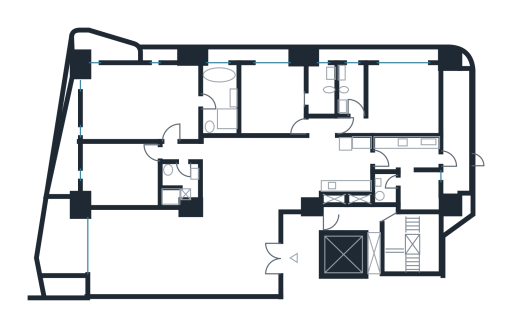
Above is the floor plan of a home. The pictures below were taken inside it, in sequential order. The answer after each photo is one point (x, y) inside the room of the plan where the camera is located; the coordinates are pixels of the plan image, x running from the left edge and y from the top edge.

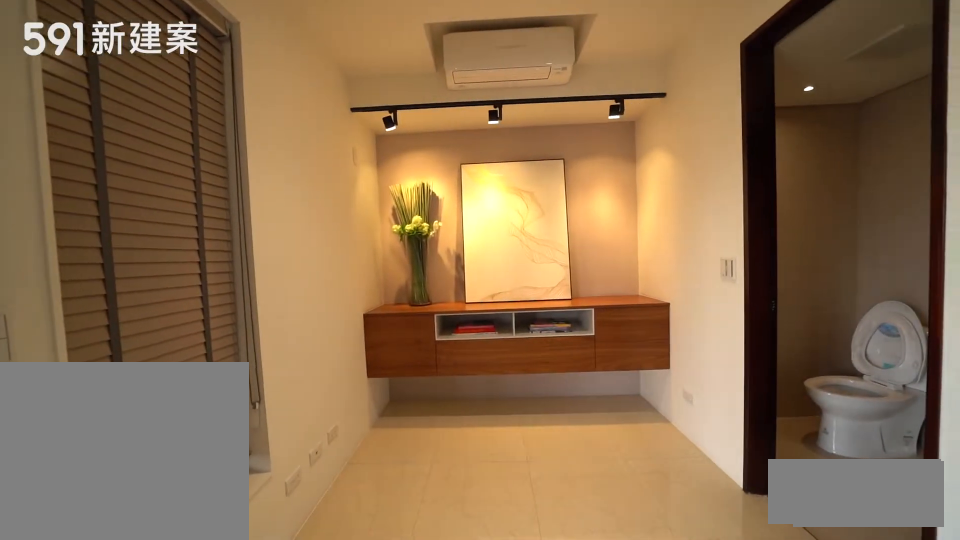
(422, 194)
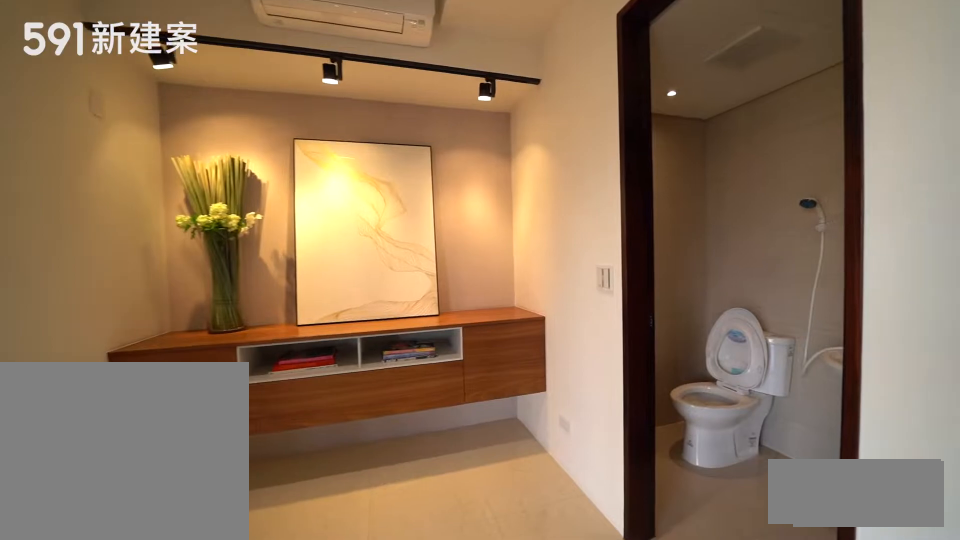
(422, 194)
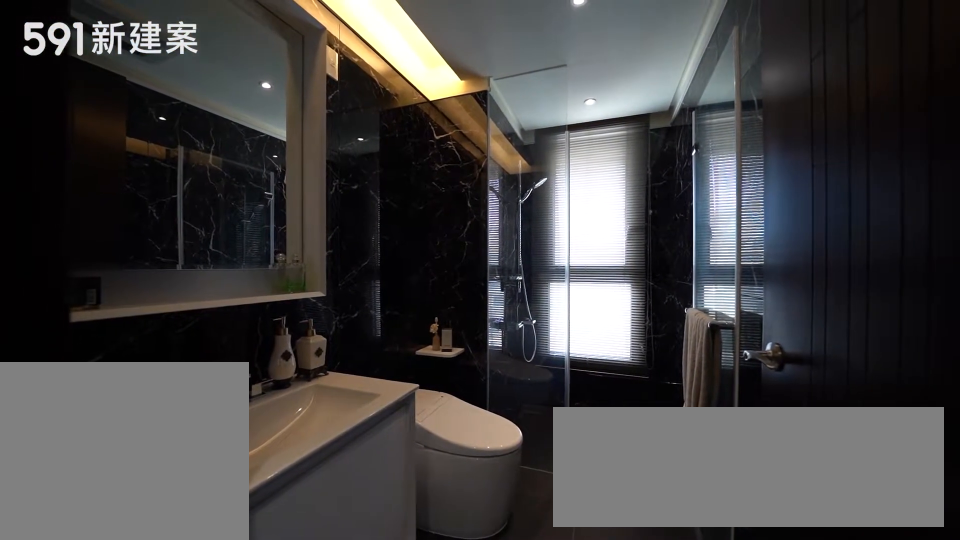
(353, 87)
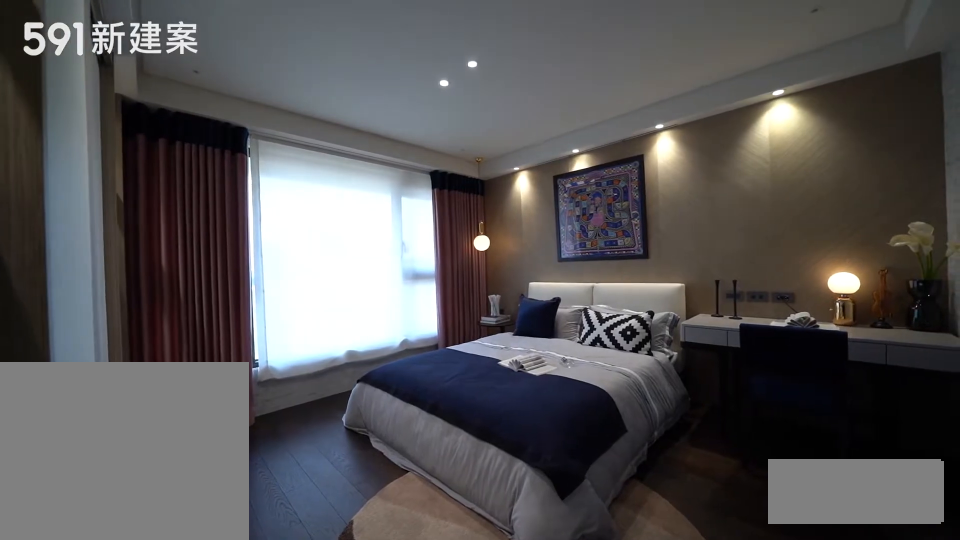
(399, 100)
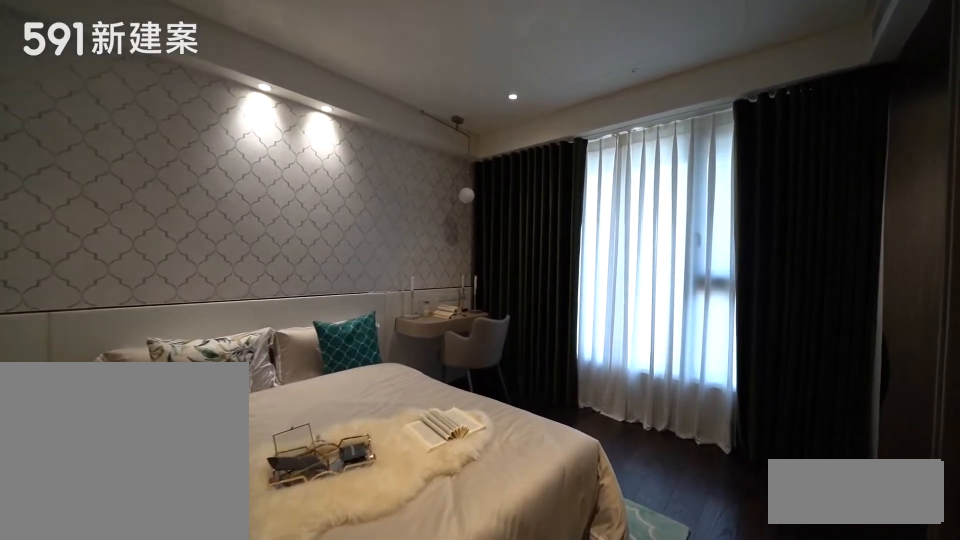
(271, 98)
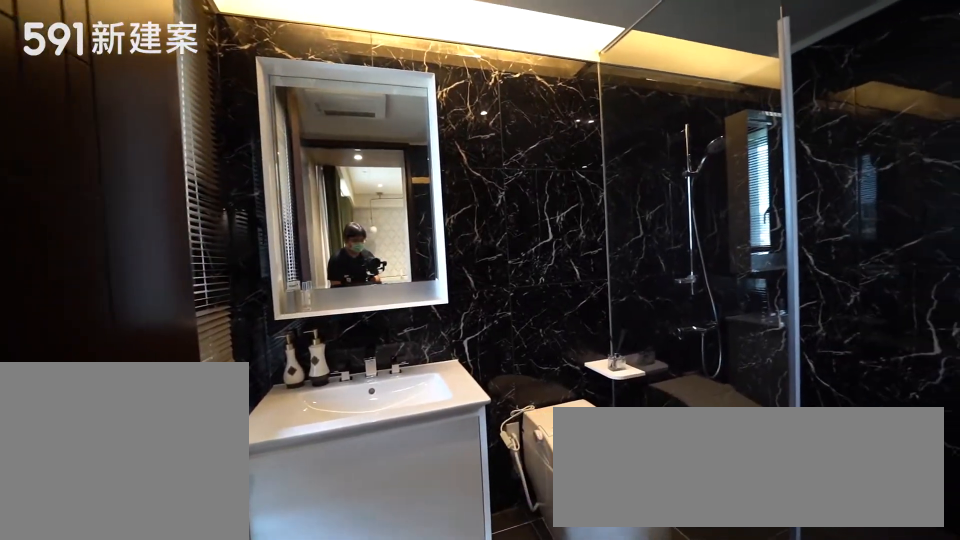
(322, 95)
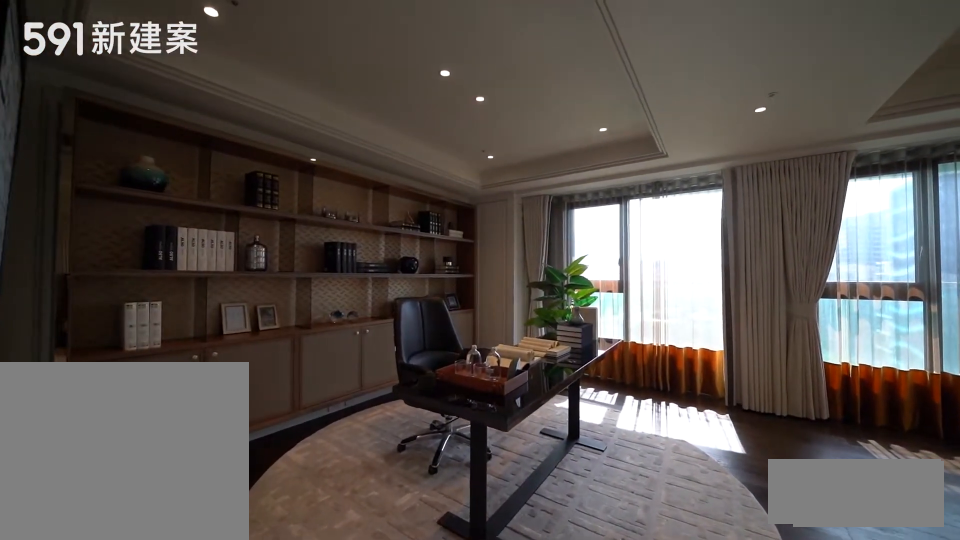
(122, 134)
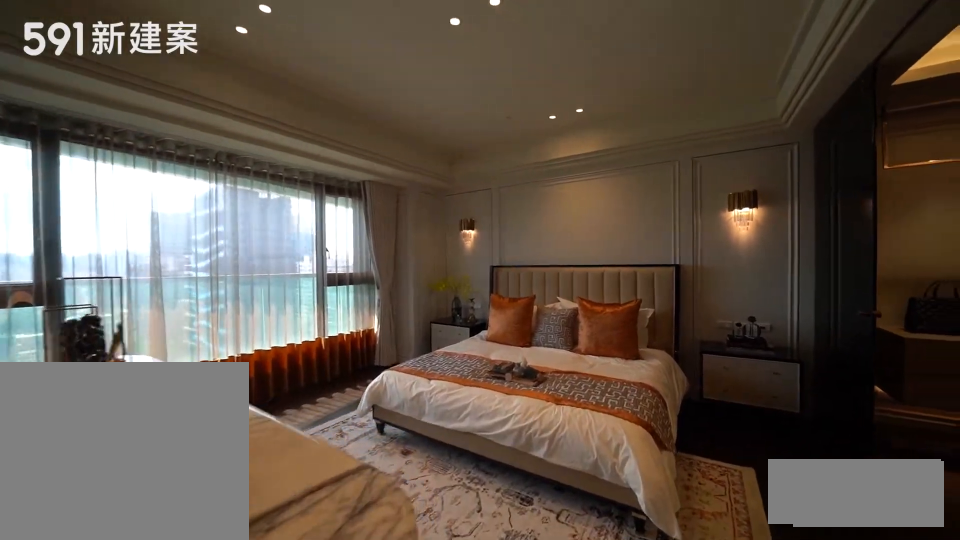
(122, 134)
